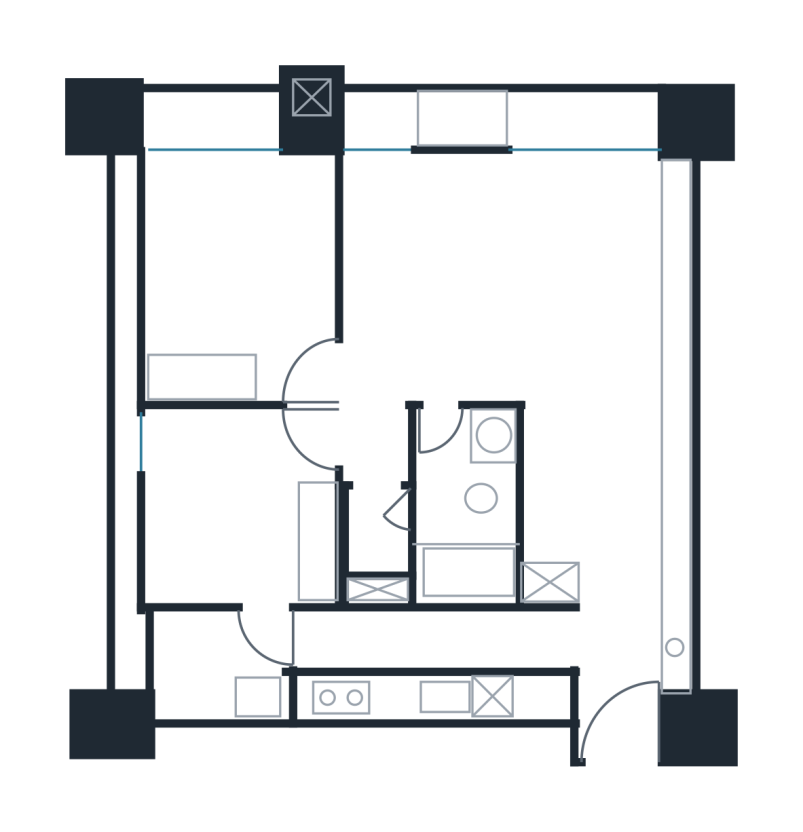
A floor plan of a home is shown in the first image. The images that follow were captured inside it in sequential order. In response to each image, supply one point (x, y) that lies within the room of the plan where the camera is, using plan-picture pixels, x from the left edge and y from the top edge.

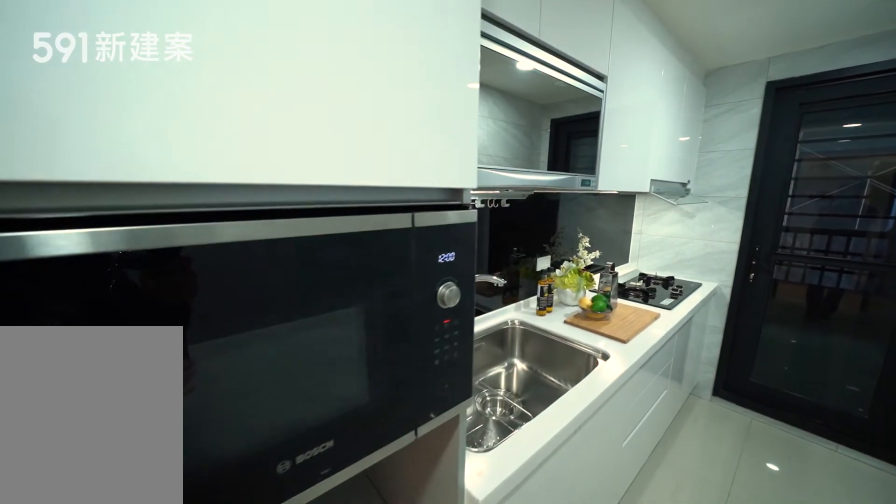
(426, 658)
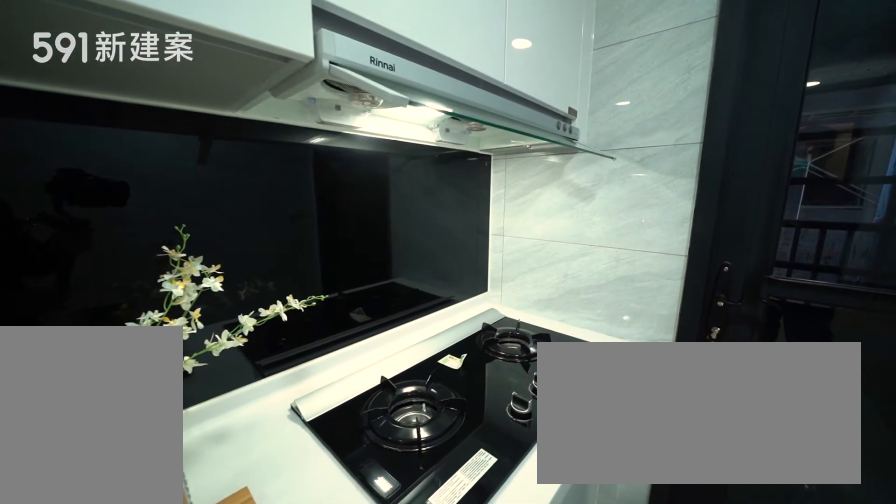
(426, 658)
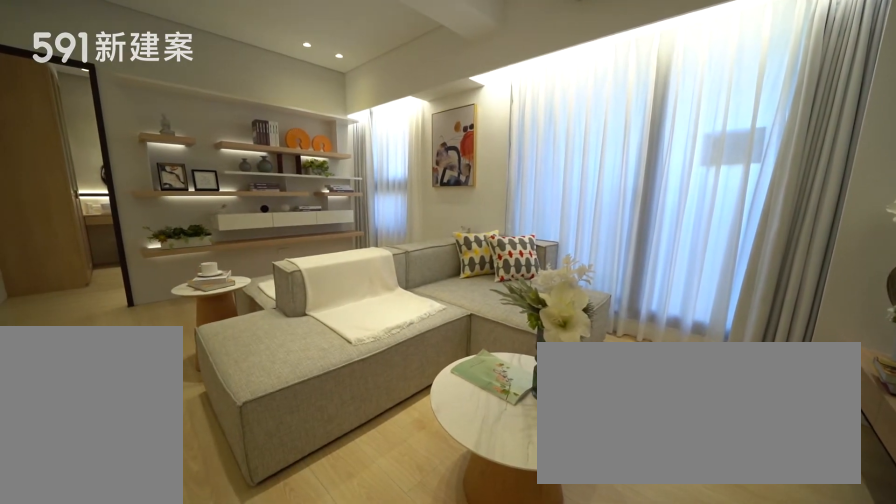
(583, 243)
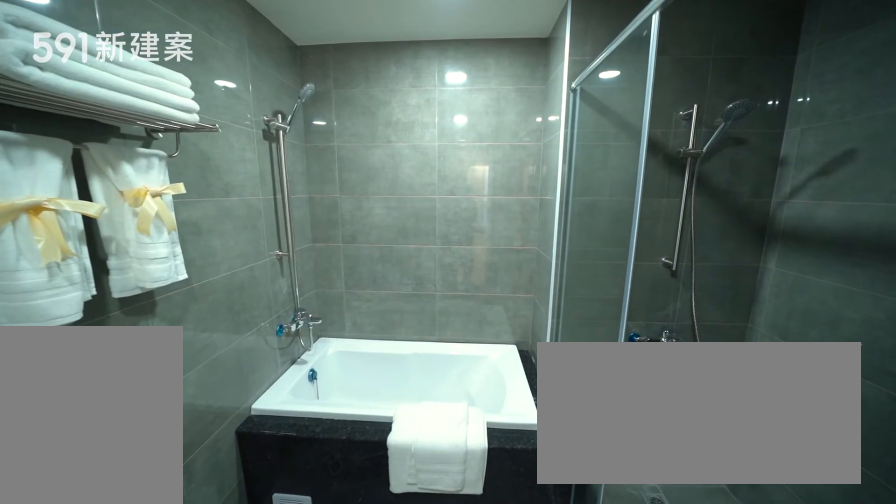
(460, 507)
